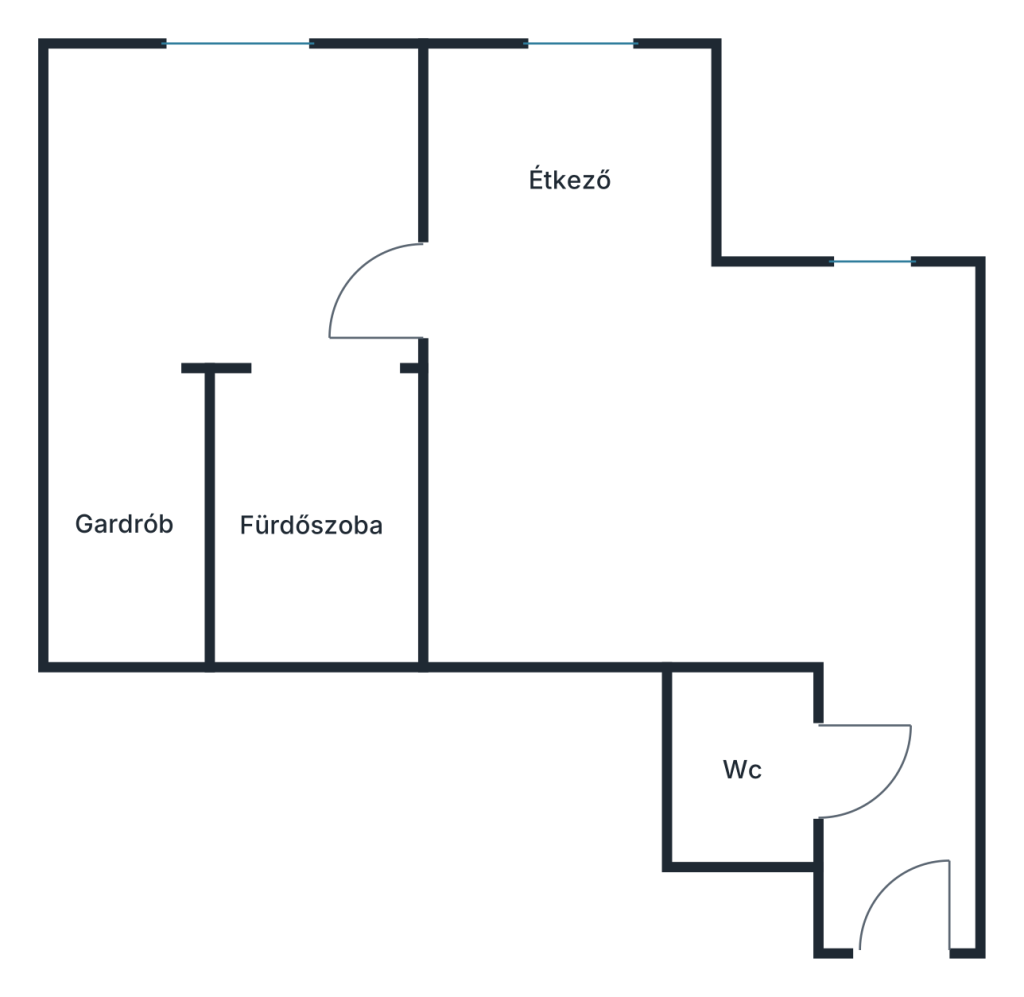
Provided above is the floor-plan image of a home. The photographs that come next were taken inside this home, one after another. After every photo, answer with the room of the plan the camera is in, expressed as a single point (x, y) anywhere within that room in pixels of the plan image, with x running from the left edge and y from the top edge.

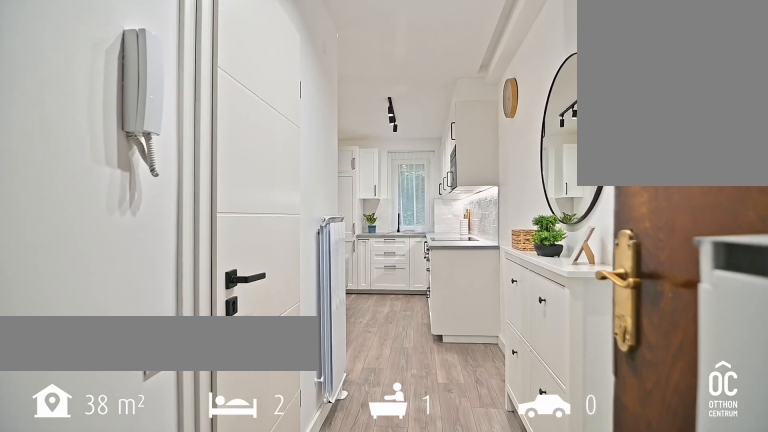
(891, 765)
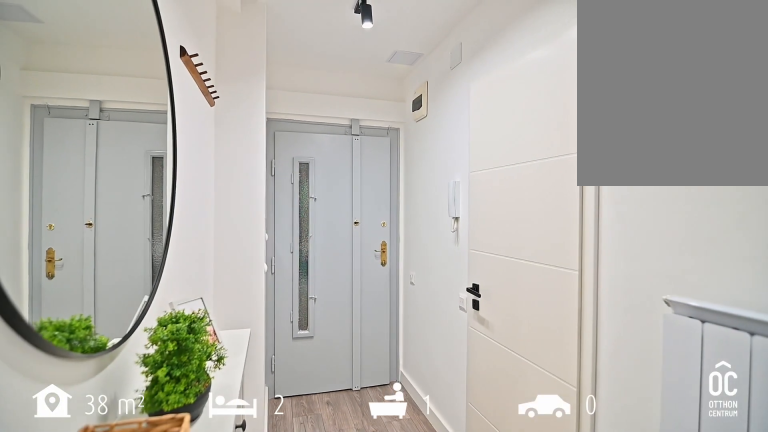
(891, 765)
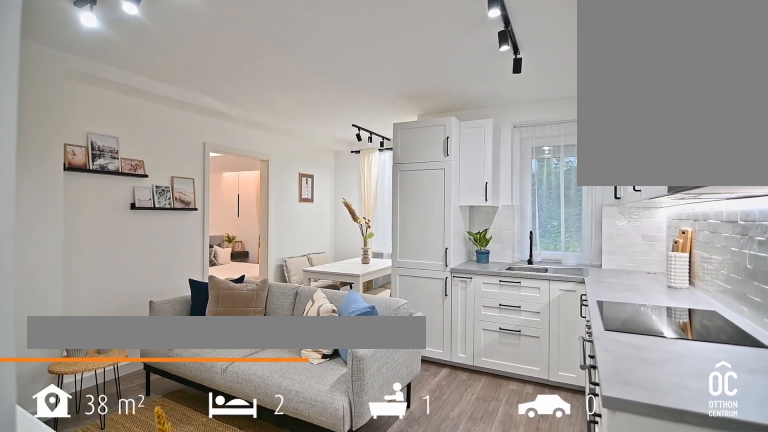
(624, 459)
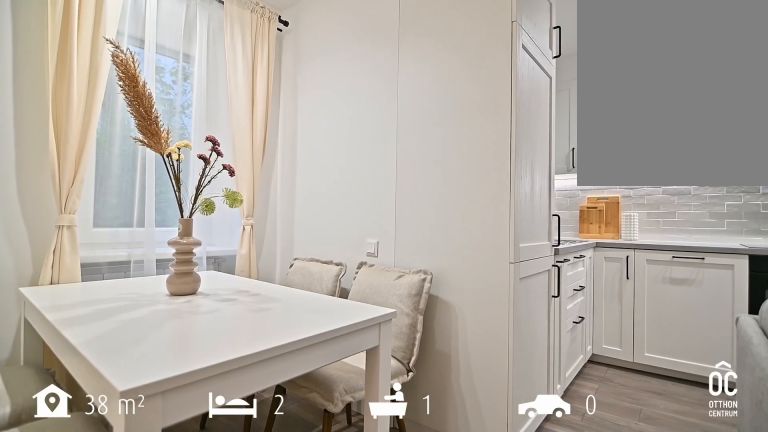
(573, 182)
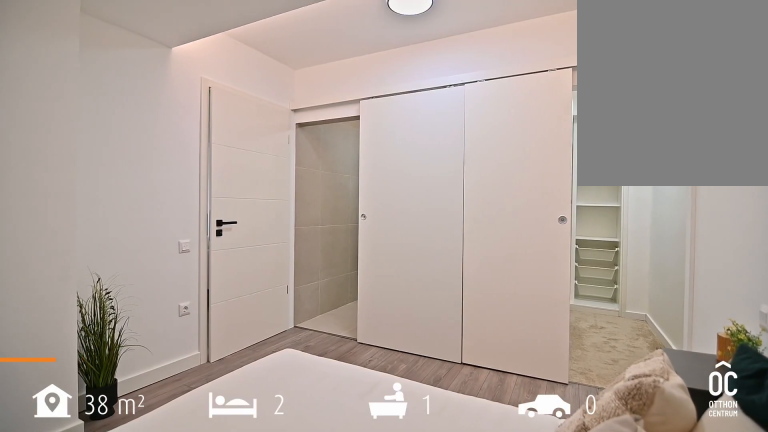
(239, 200)
